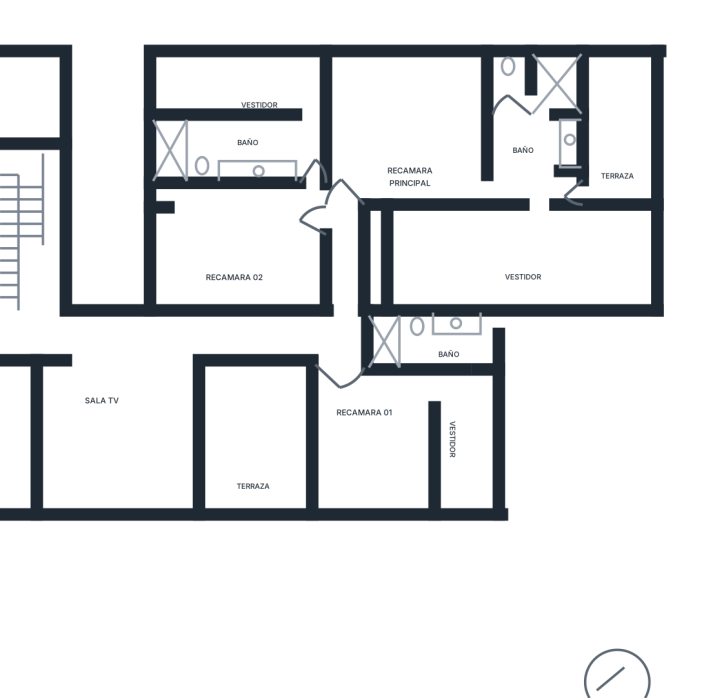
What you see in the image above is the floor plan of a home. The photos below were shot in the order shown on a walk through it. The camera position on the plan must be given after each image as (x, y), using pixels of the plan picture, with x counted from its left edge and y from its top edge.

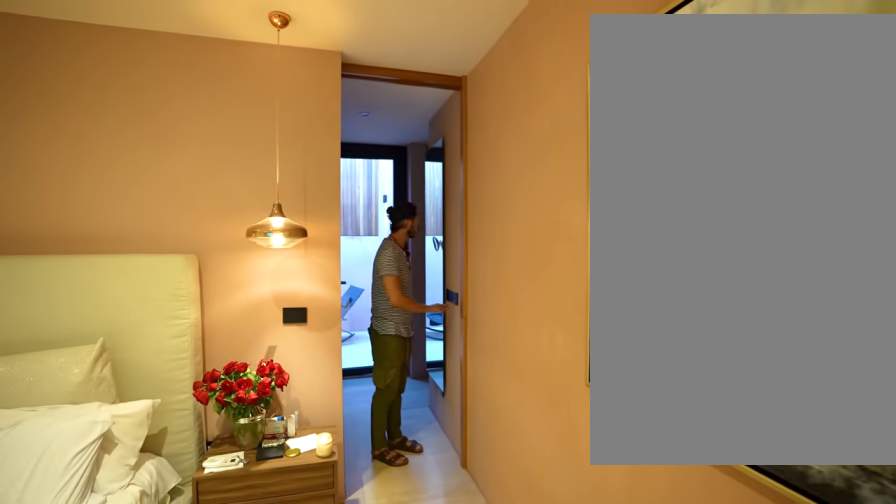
(512, 184)
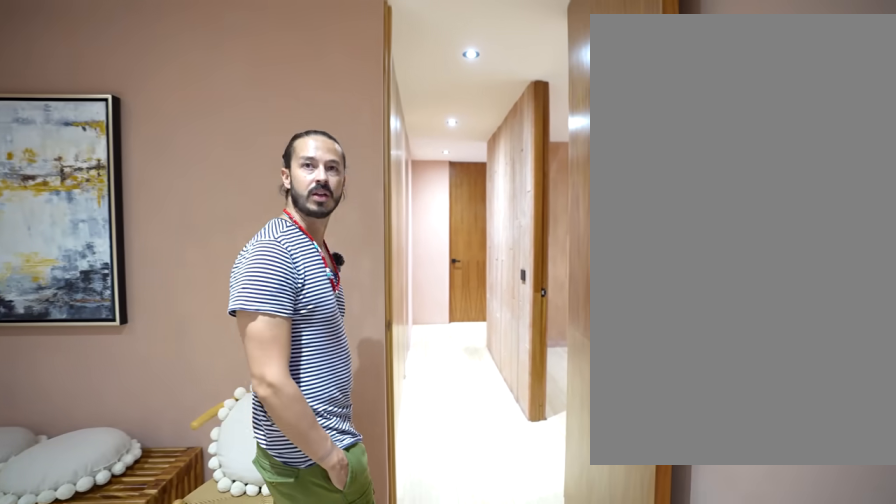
(364, 155)
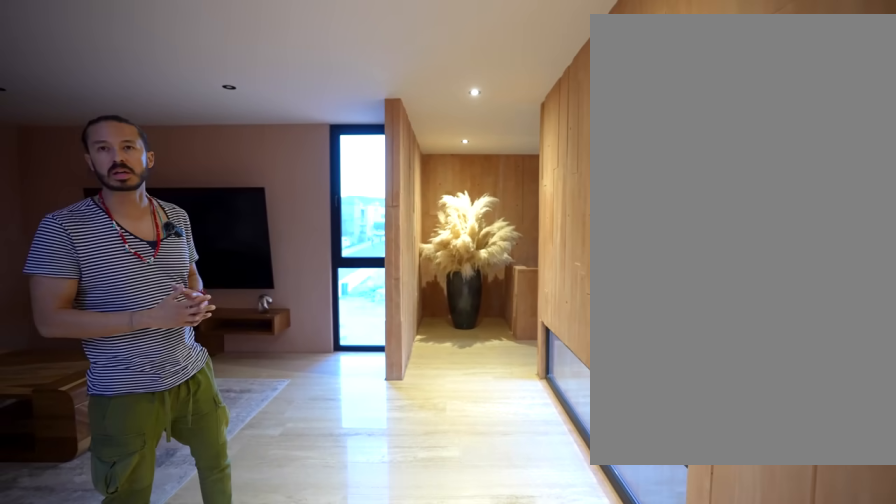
(194, 341)
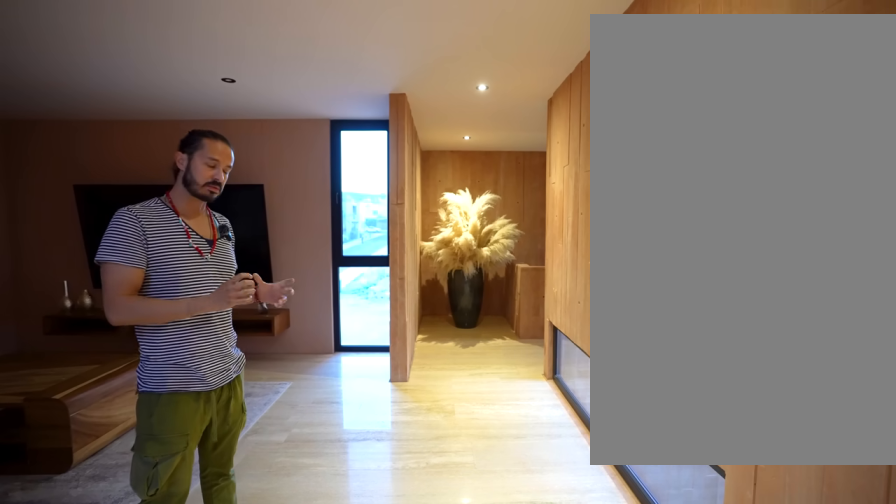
(195, 341)
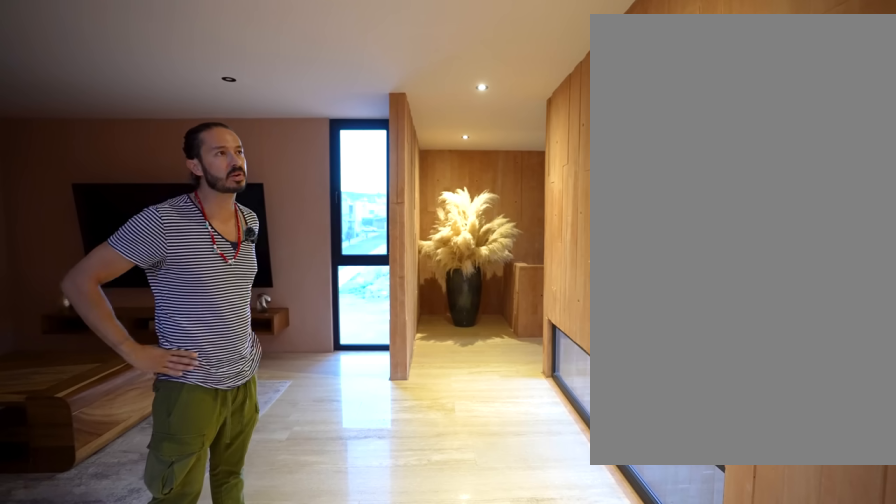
(190, 341)
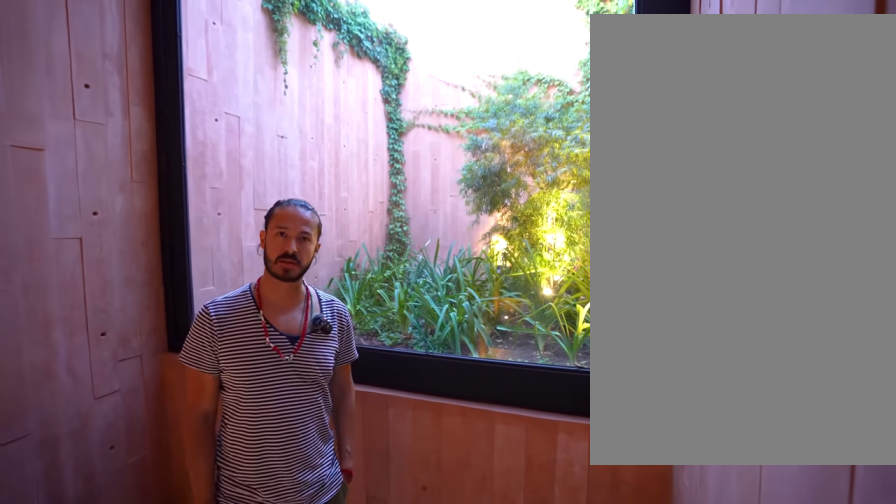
(45, 218)
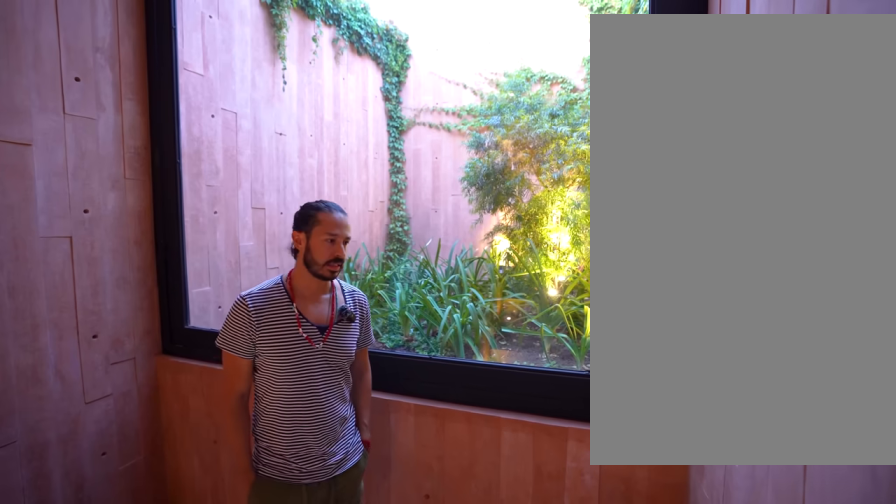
(45, 218)
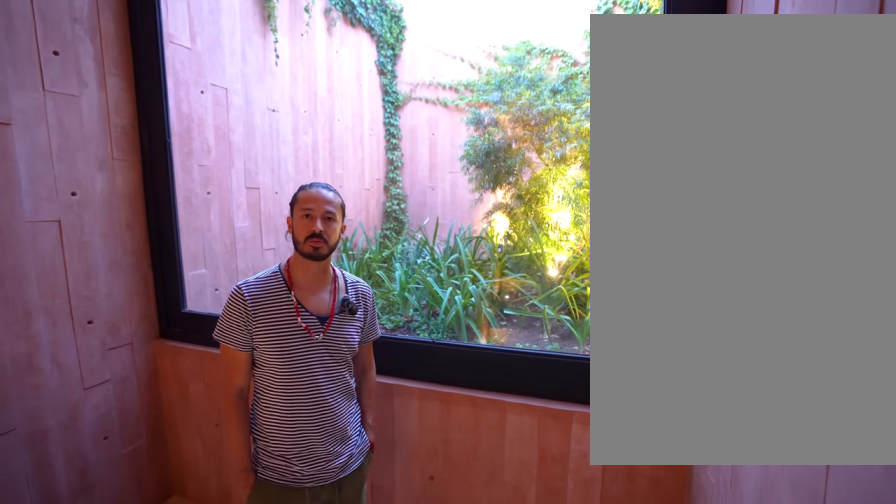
(40, 205)
